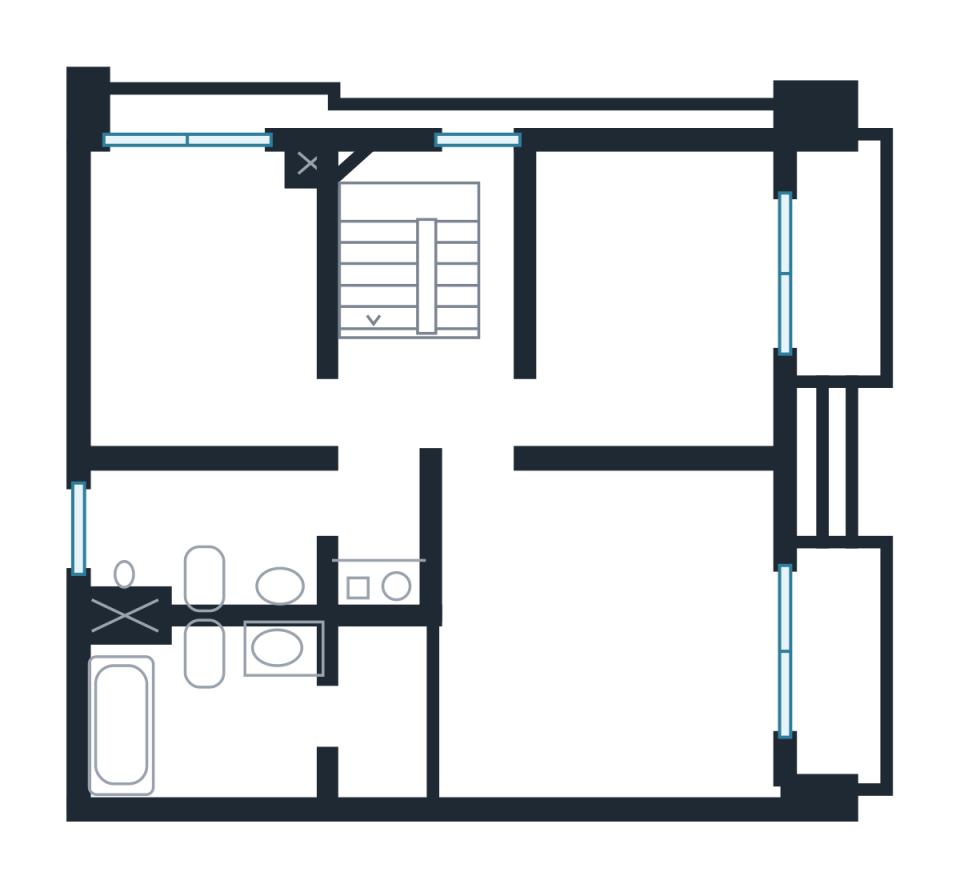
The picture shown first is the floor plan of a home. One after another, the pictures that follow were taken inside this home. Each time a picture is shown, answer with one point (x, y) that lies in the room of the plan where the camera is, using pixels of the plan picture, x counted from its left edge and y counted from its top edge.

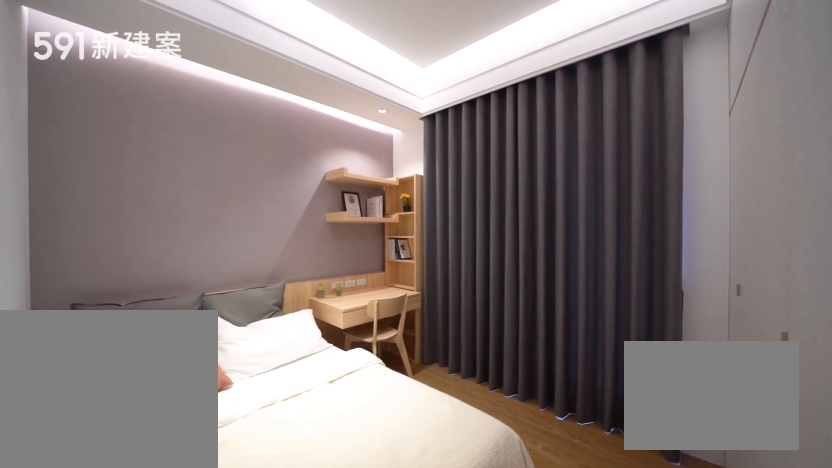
(657, 296)
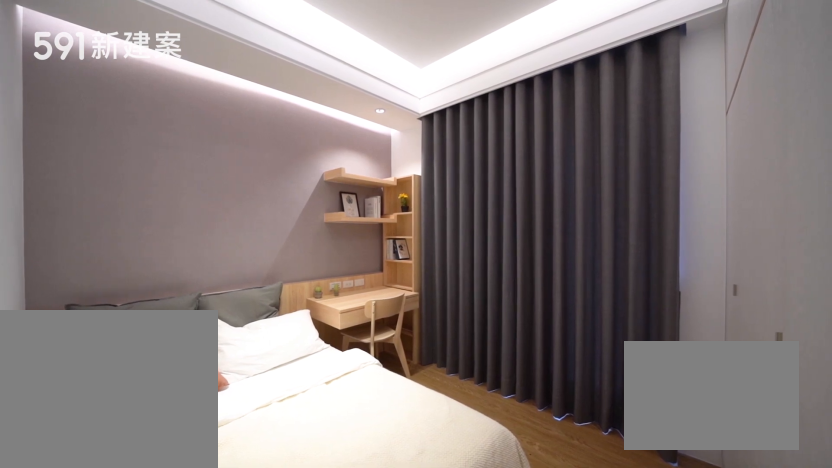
(657, 296)
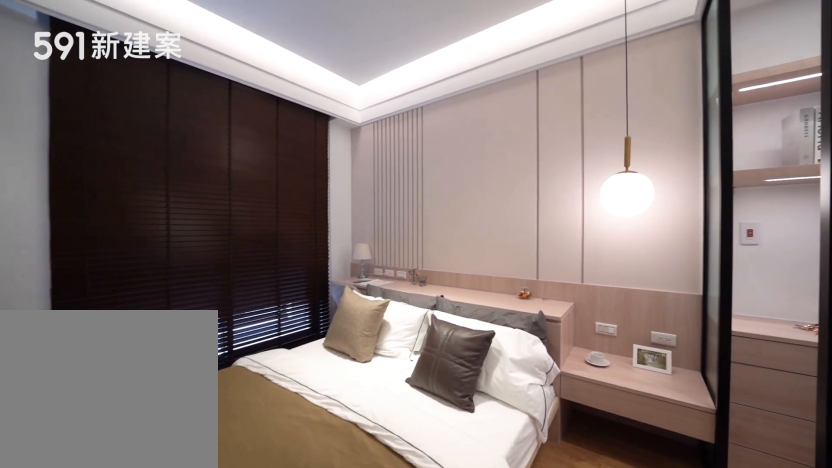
(571, 646)
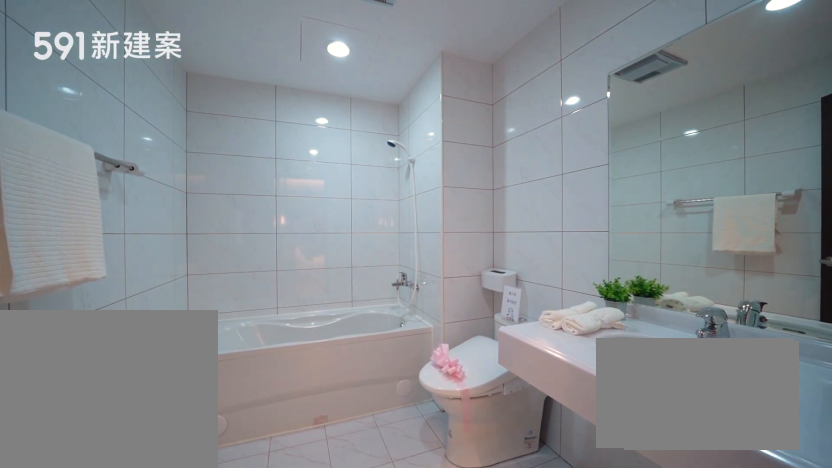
(198, 714)
